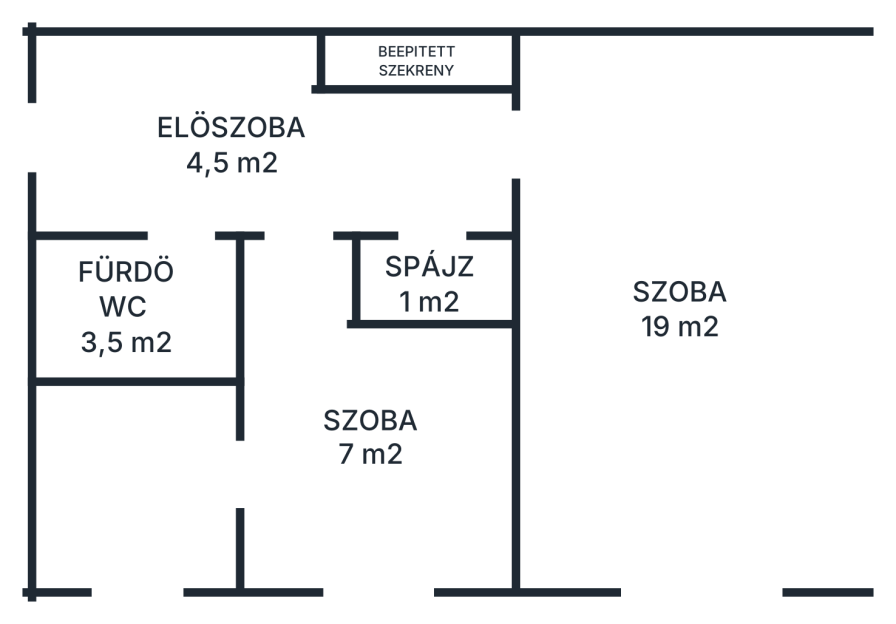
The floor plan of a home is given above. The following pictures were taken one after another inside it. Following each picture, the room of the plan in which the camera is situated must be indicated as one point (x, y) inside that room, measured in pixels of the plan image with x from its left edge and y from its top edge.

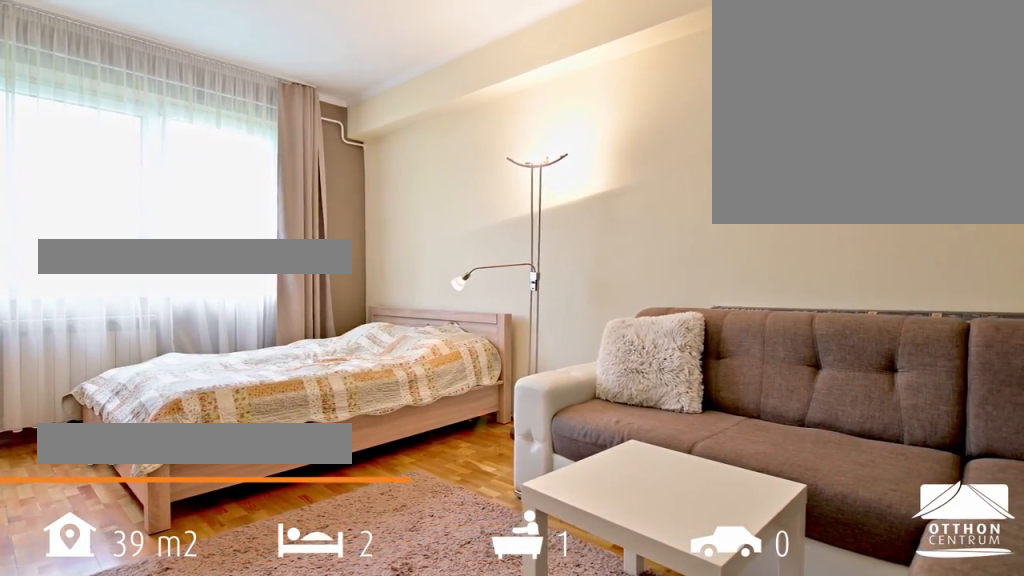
(696, 293)
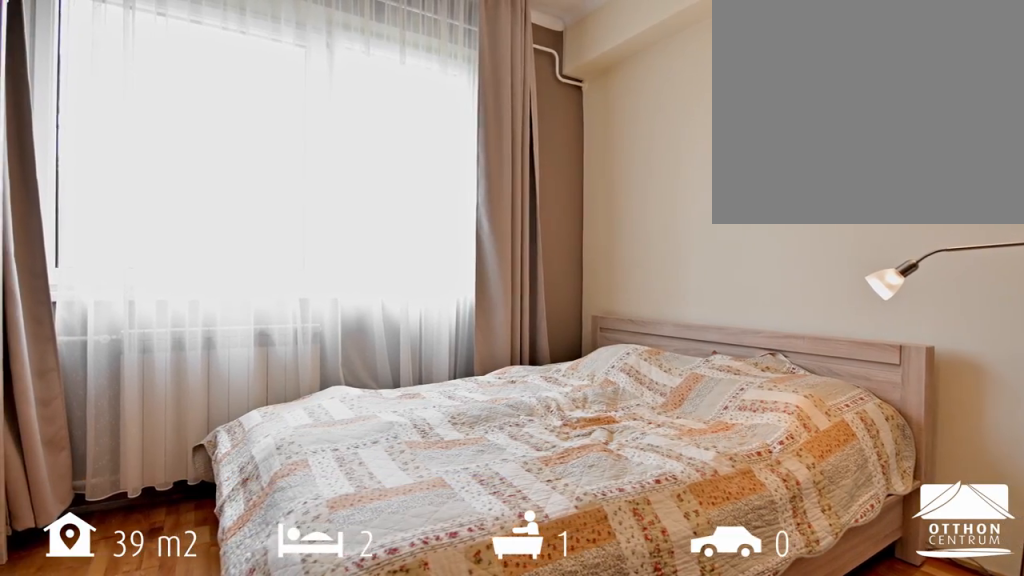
(696, 294)
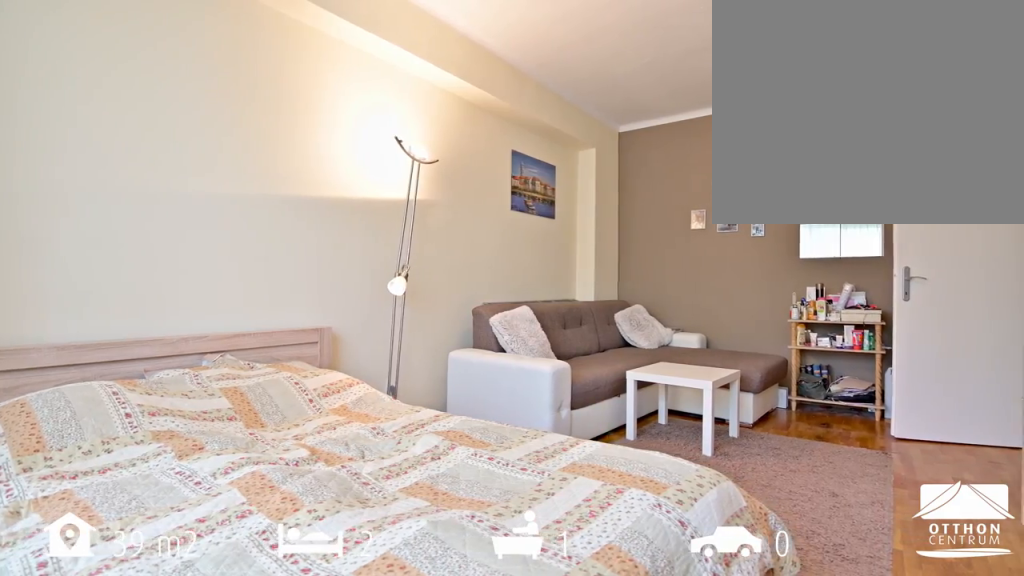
(696, 293)
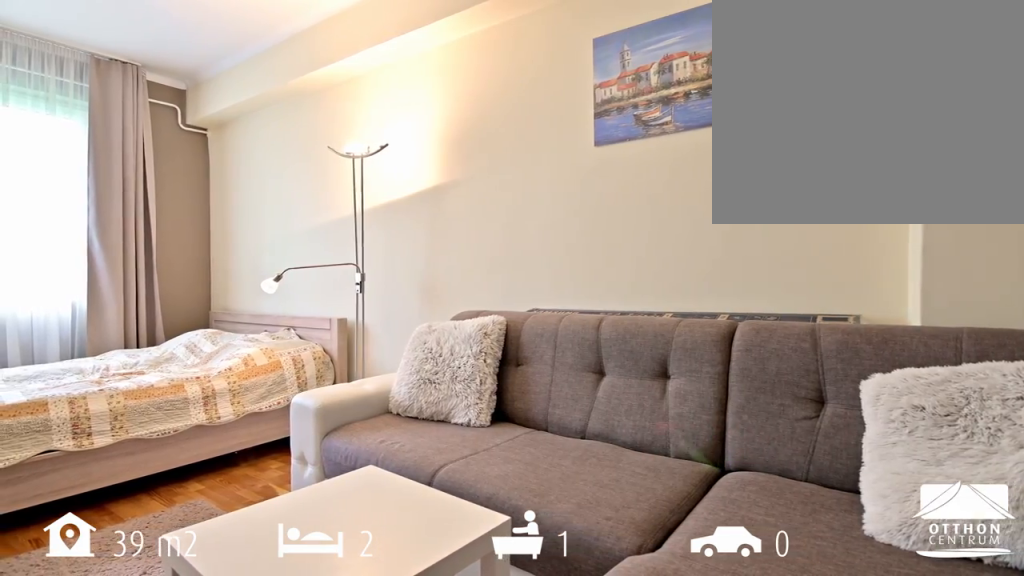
(696, 293)
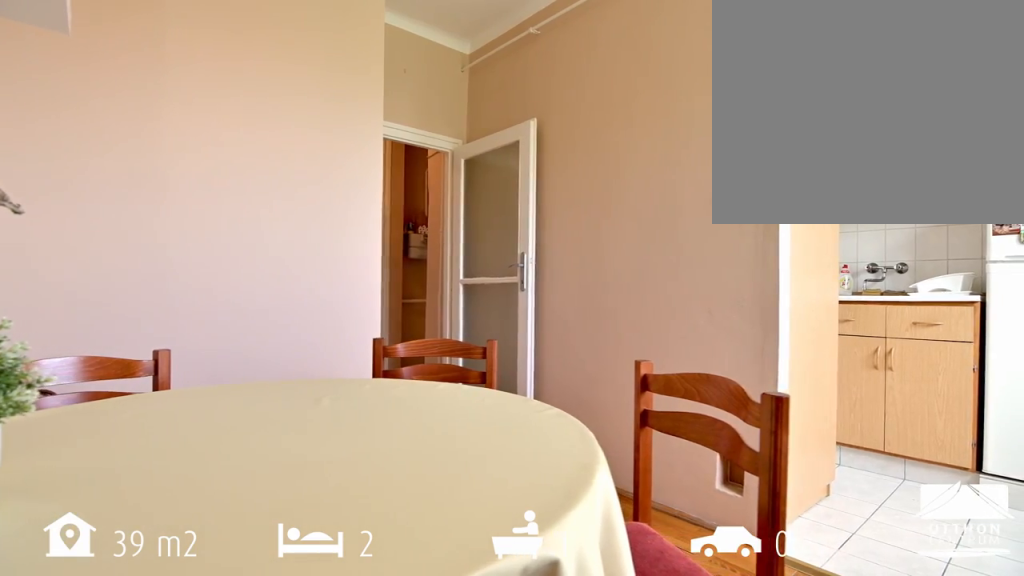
(368, 432)
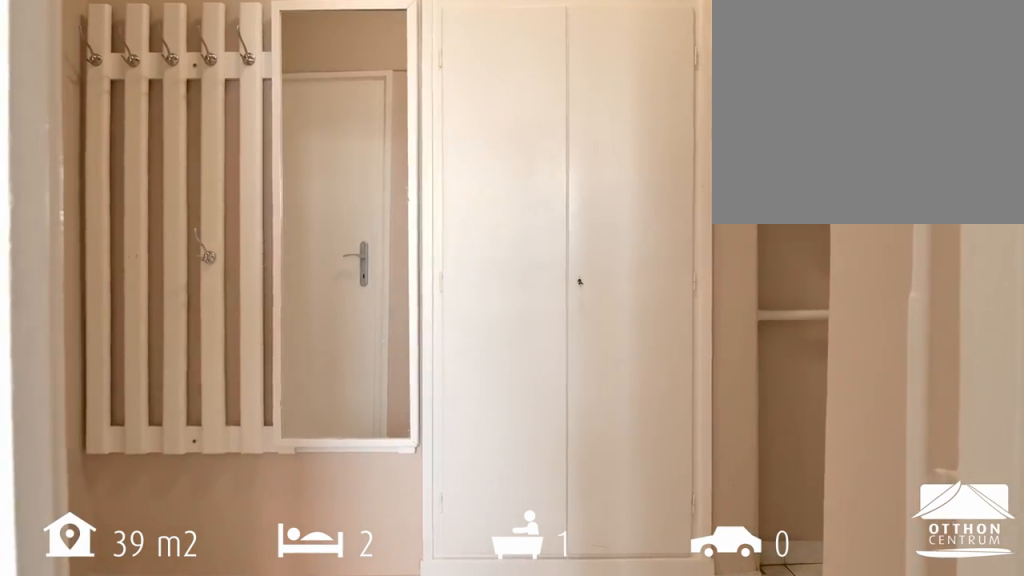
(244, 141)
